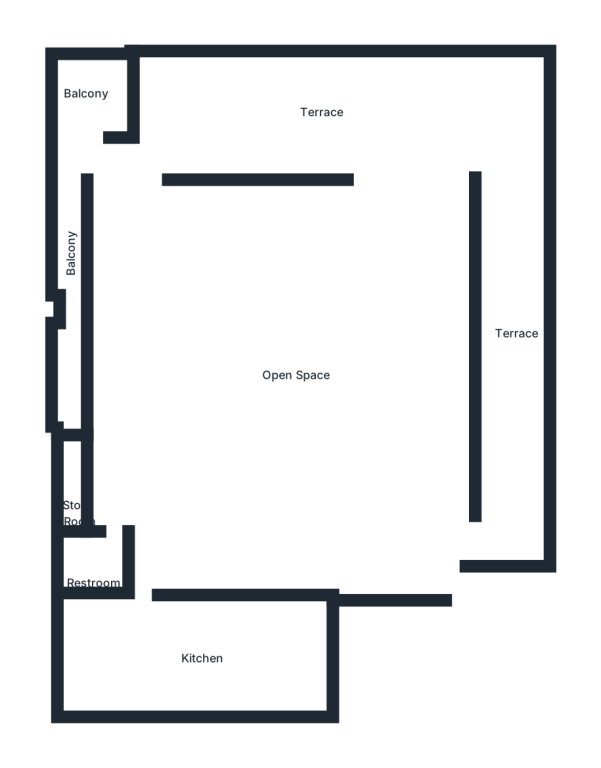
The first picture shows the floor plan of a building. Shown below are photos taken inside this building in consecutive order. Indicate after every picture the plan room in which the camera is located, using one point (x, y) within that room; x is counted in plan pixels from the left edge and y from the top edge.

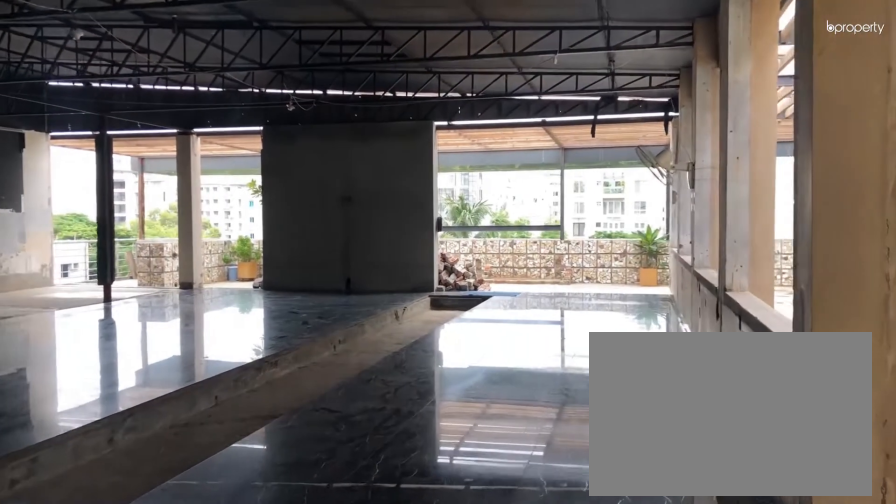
(391, 436)
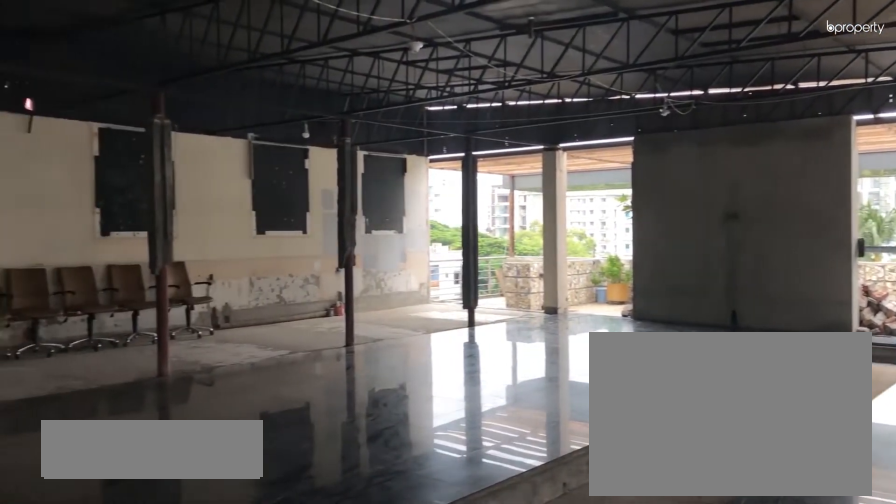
(391, 436)
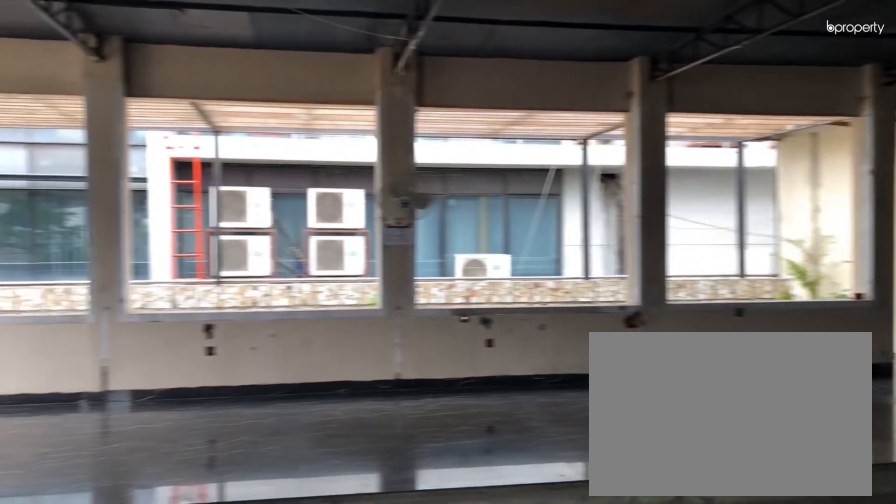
(213, 270)
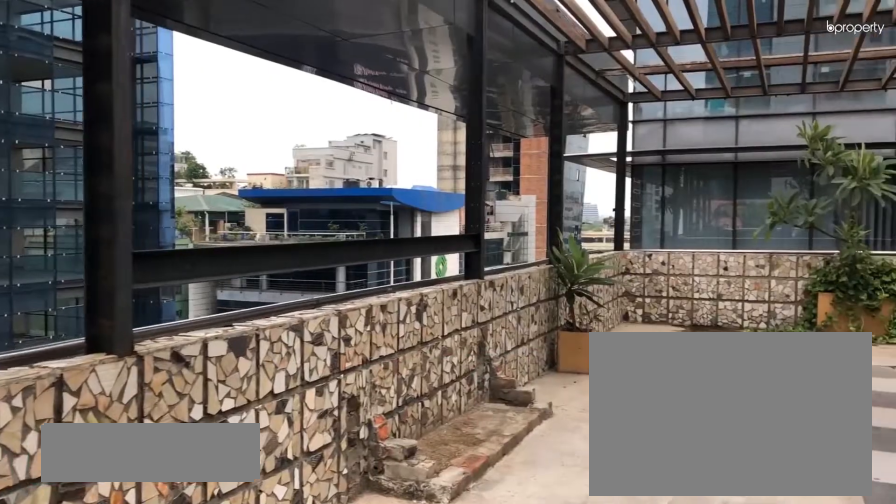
(234, 122)
